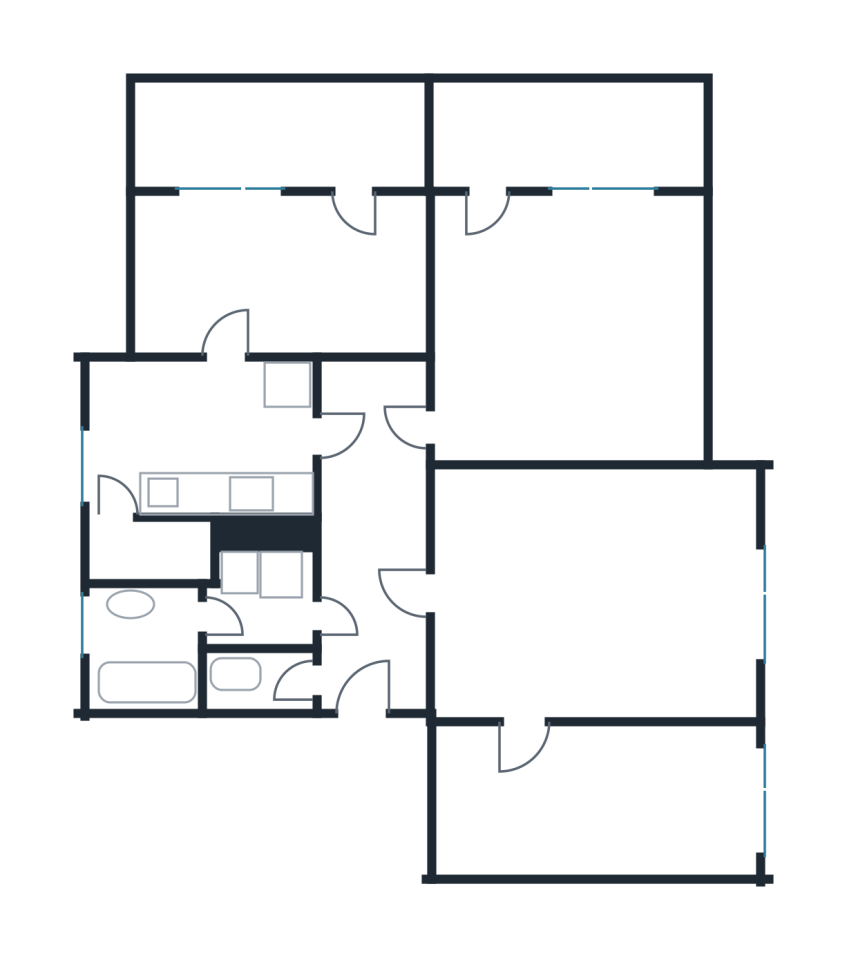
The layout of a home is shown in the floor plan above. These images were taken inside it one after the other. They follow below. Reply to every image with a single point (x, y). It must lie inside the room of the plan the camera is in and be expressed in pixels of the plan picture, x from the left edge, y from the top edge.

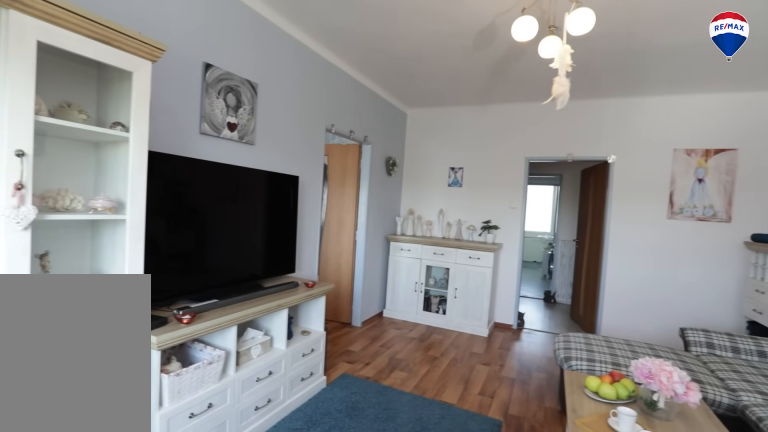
(602, 590)
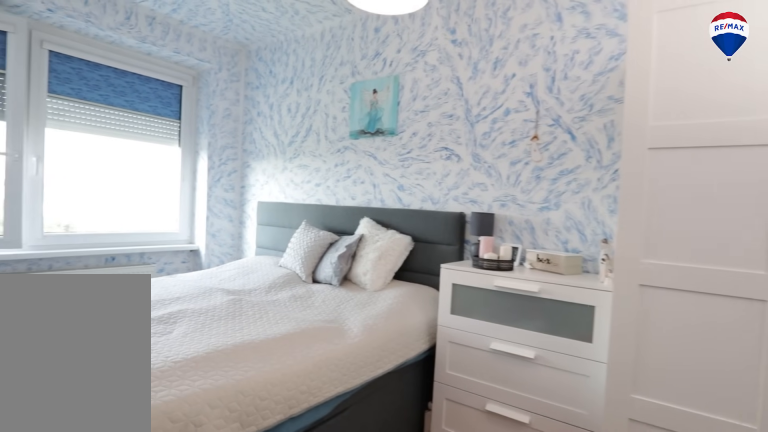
(602, 800)
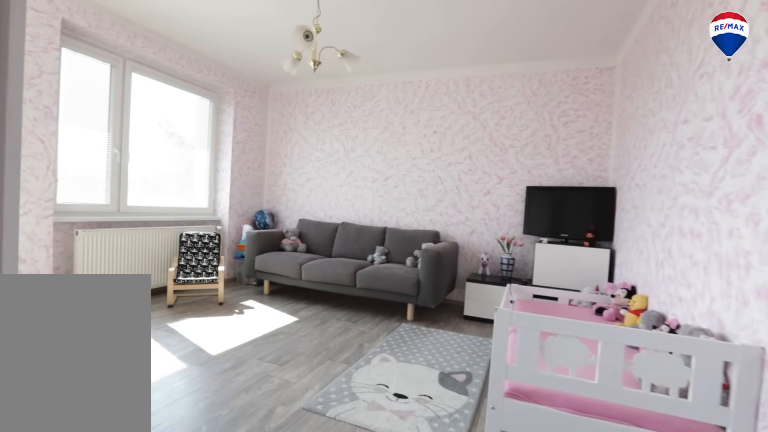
(577, 314)
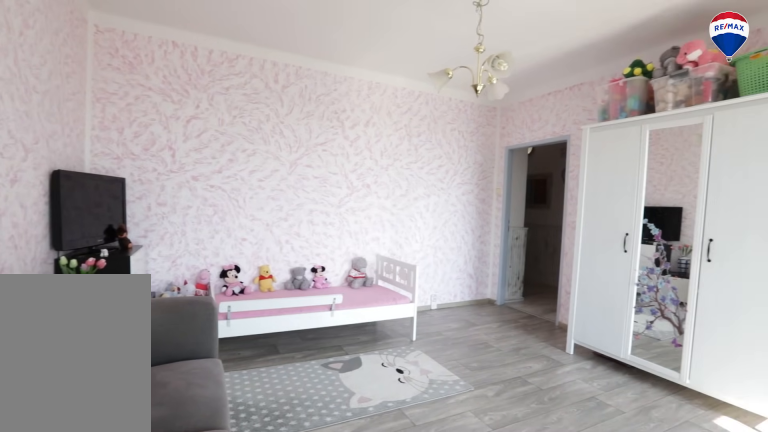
(577, 313)
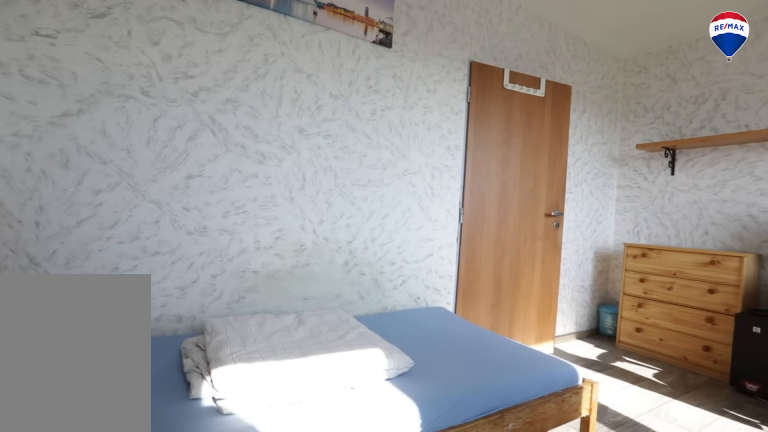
(293, 264)
